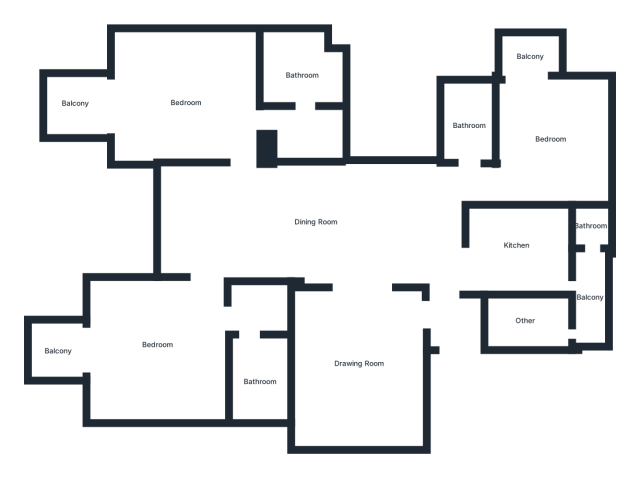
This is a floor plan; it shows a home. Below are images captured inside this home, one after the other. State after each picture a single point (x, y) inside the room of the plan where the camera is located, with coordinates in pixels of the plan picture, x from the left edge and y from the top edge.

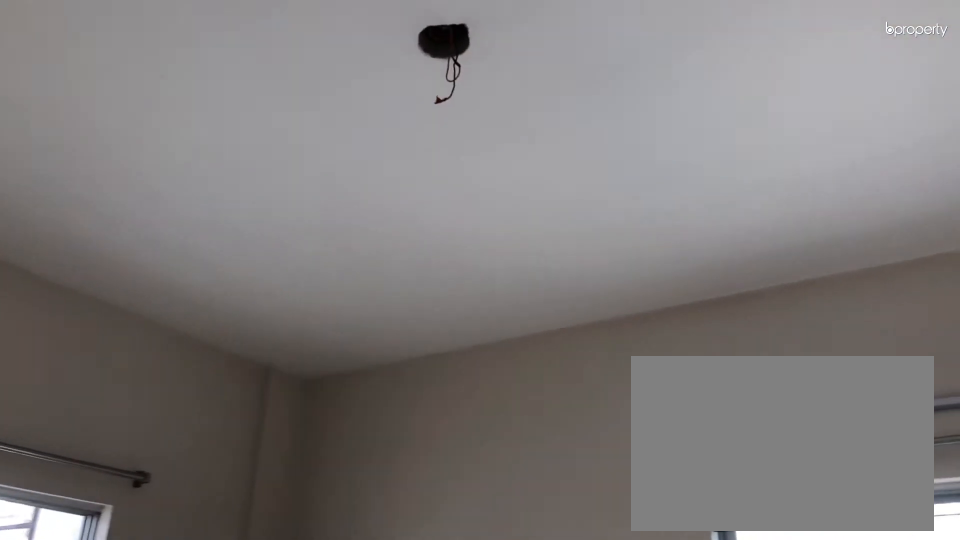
(185, 103)
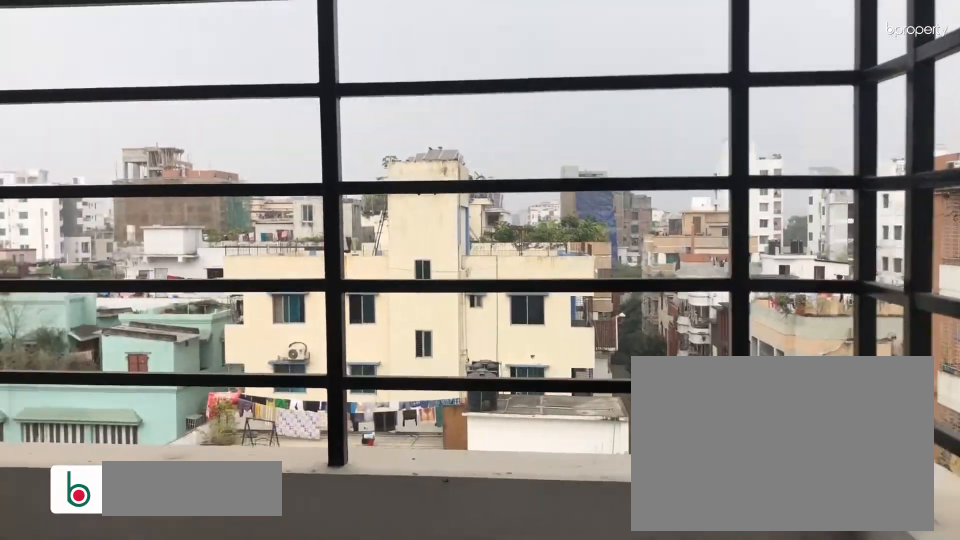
(77, 103)
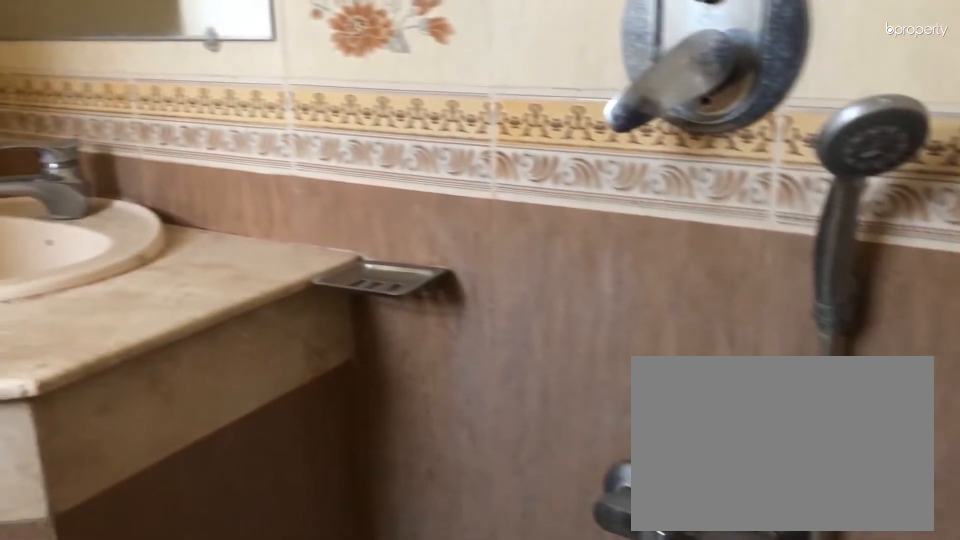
(301, 75)
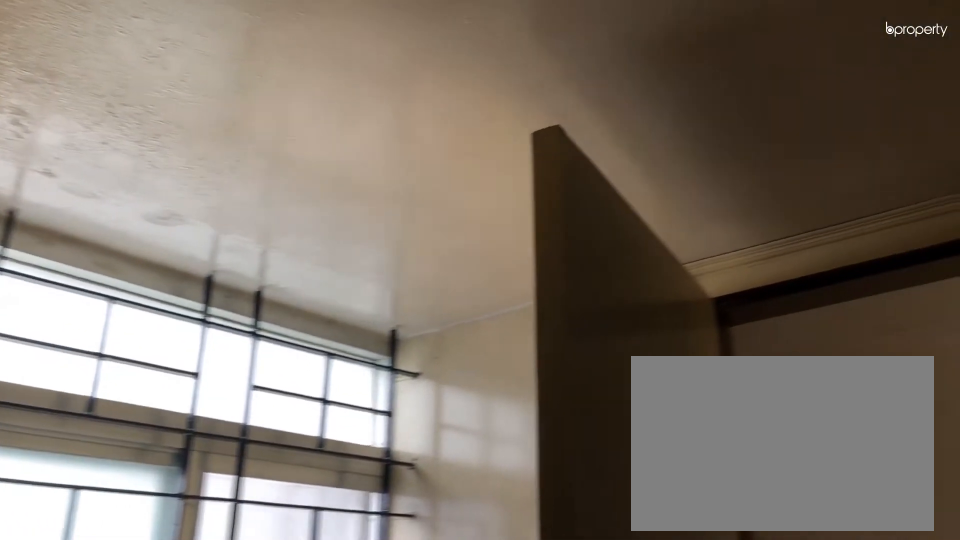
(301, 75)
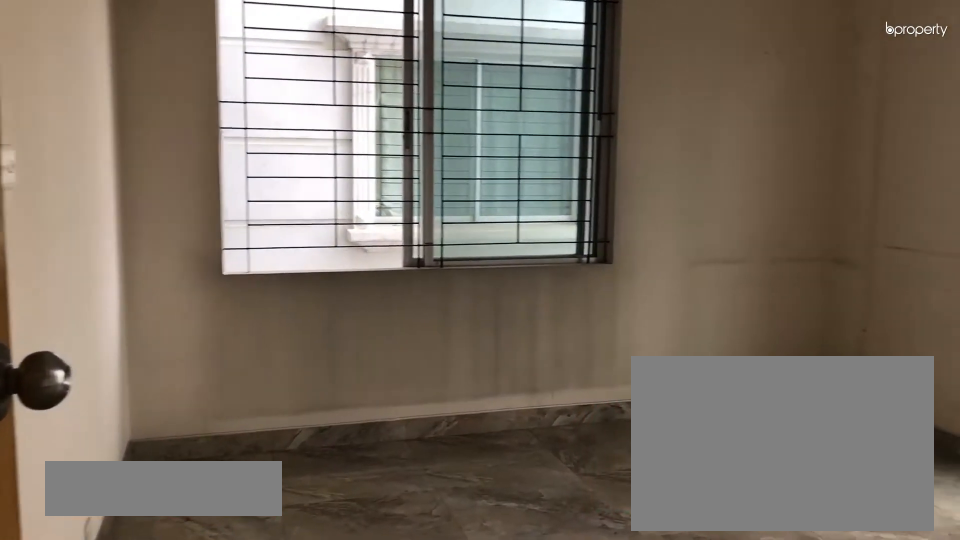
(157, 343)
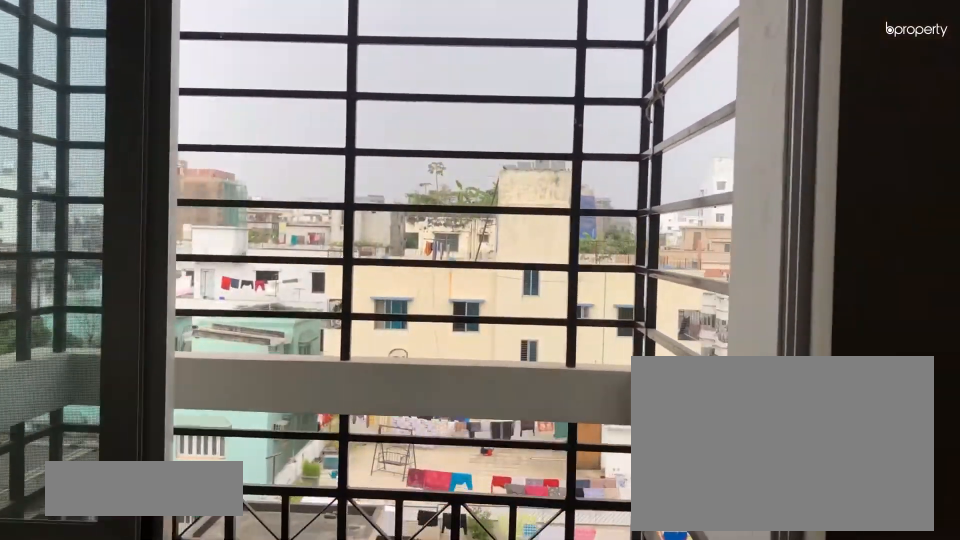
(57, 351)
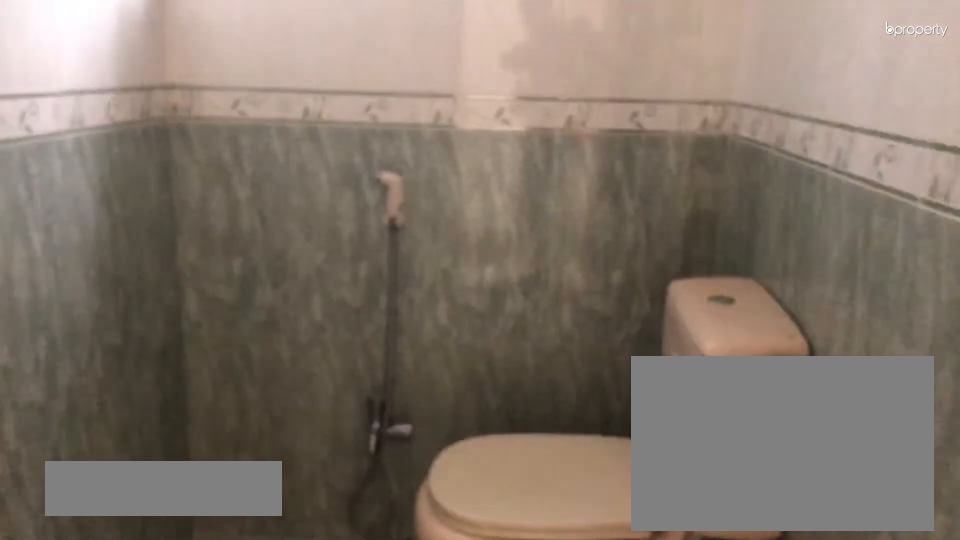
(258, 381)
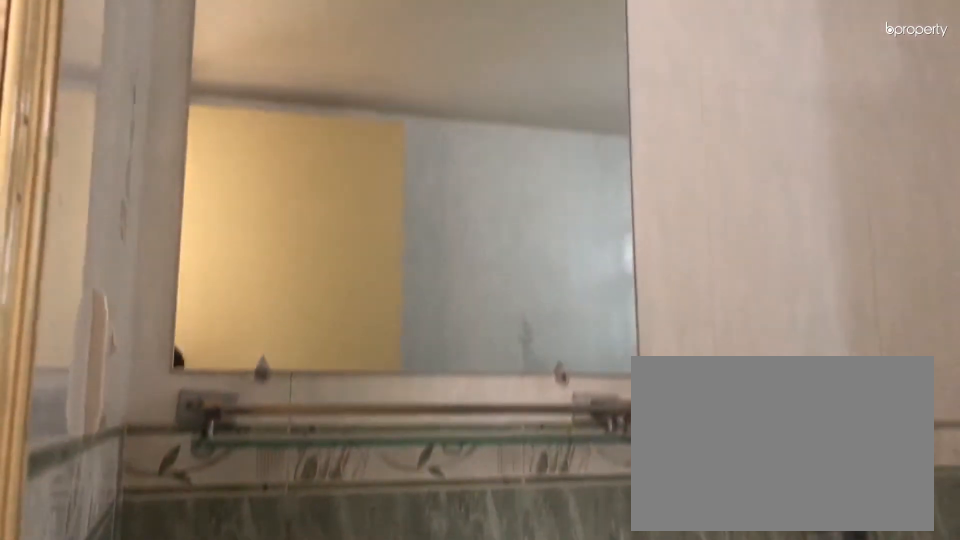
(258, 381)
